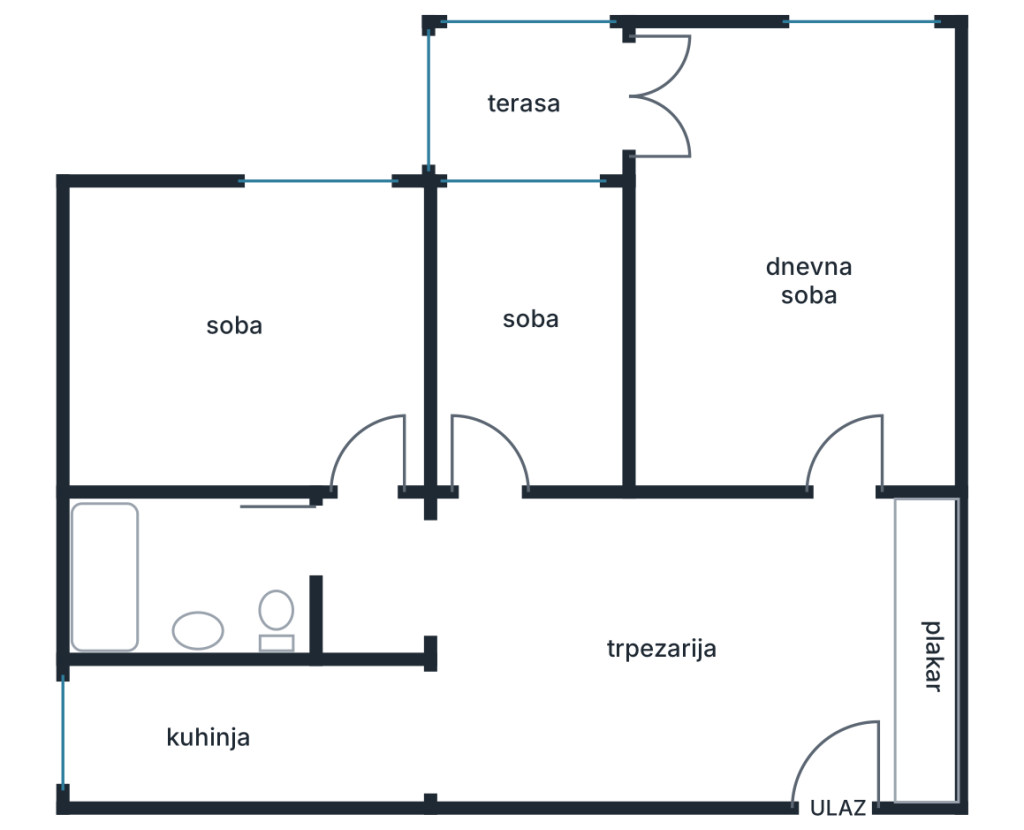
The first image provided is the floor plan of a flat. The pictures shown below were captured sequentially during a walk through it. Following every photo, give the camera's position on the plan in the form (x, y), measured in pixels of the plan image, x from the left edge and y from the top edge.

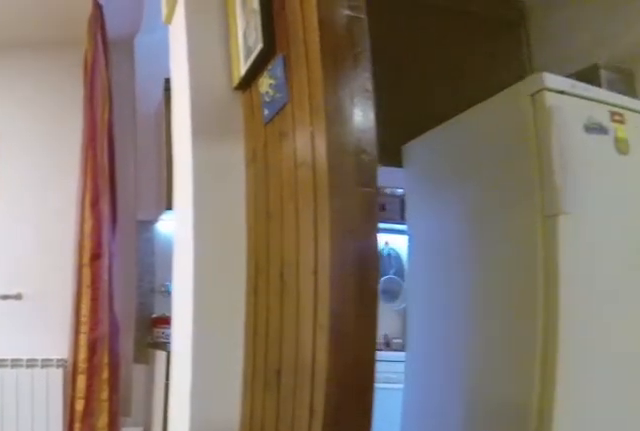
(489, 499)
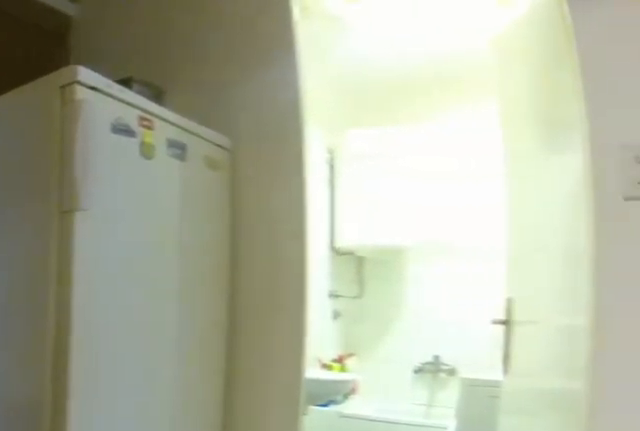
(489, 537)
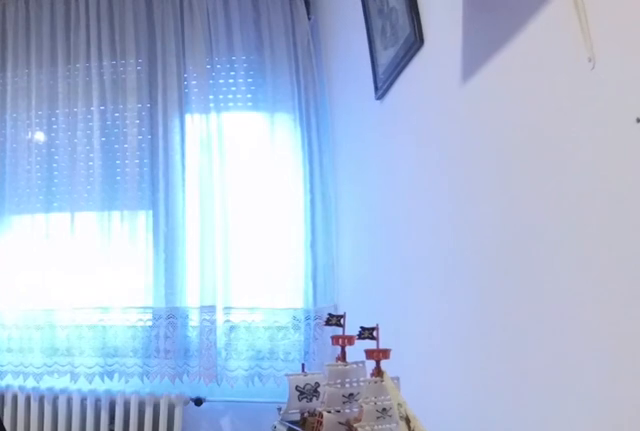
(382, 436)
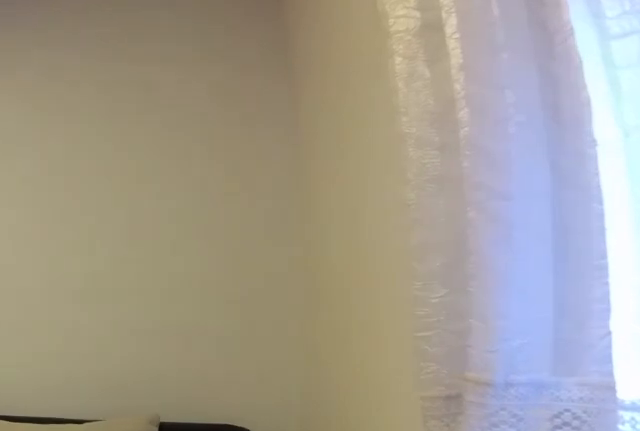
(352, 214)
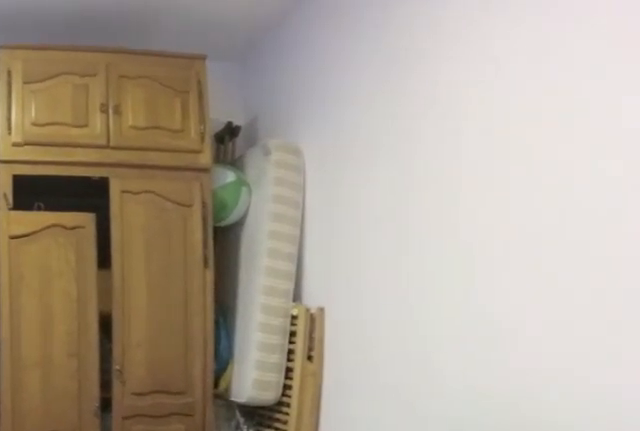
(249, 224)
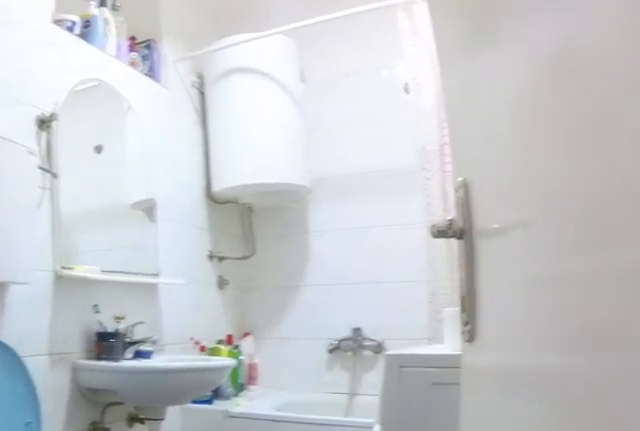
(343, 510)
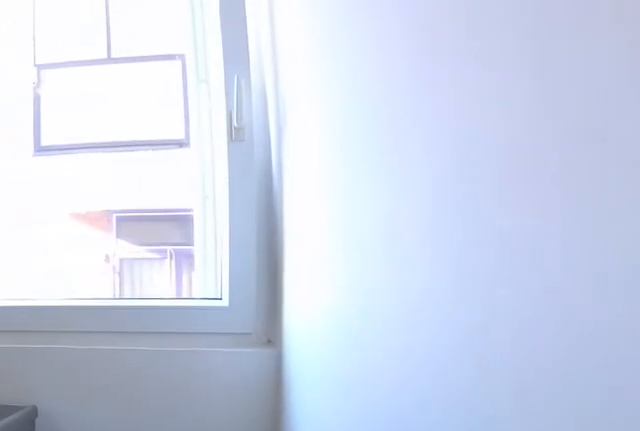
(244, 727)
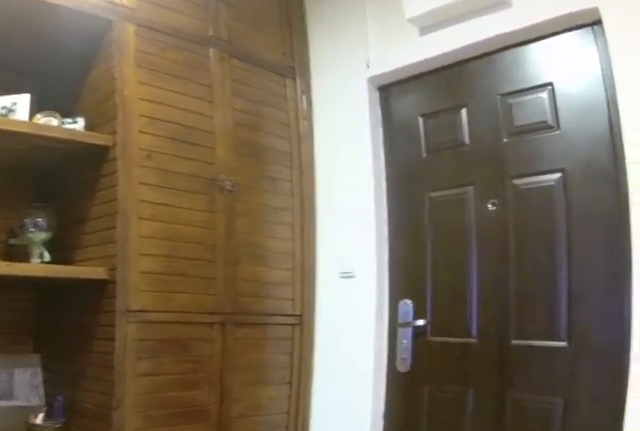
(718, 664)
